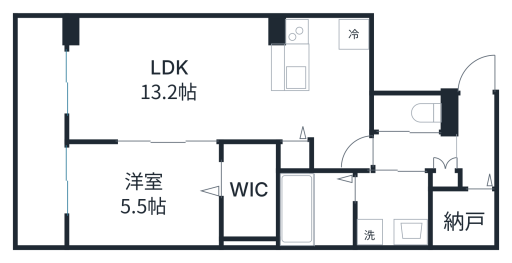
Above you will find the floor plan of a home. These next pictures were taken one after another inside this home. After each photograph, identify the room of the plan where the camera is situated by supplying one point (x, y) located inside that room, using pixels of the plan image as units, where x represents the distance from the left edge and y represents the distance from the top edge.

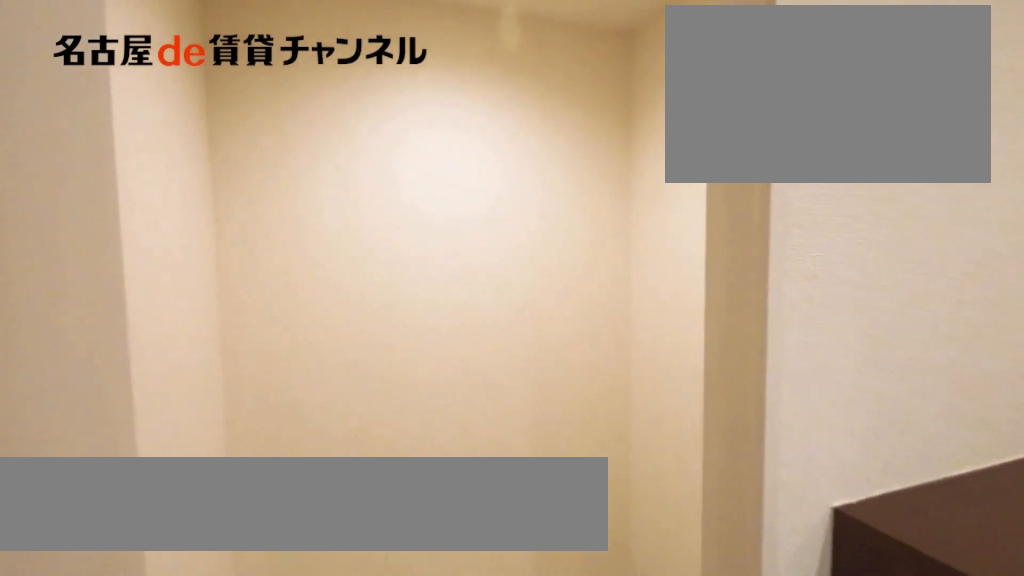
(462, 217)
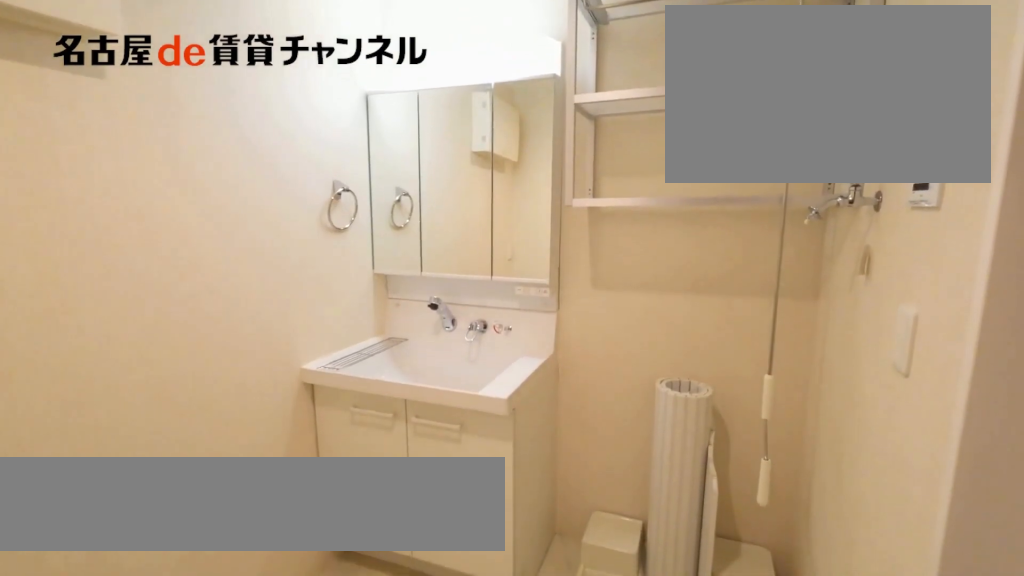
(391, 207)
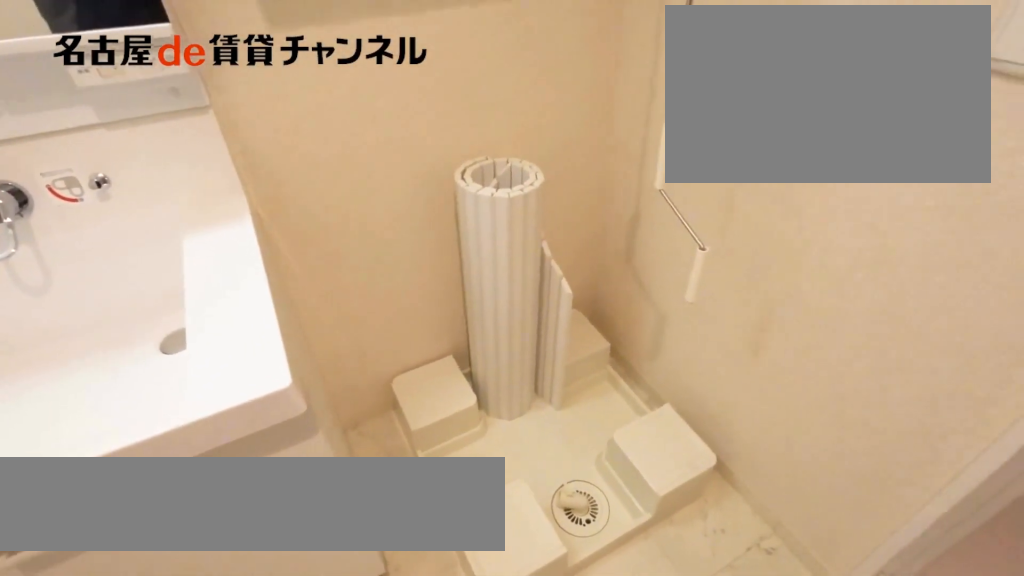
(391, 207)
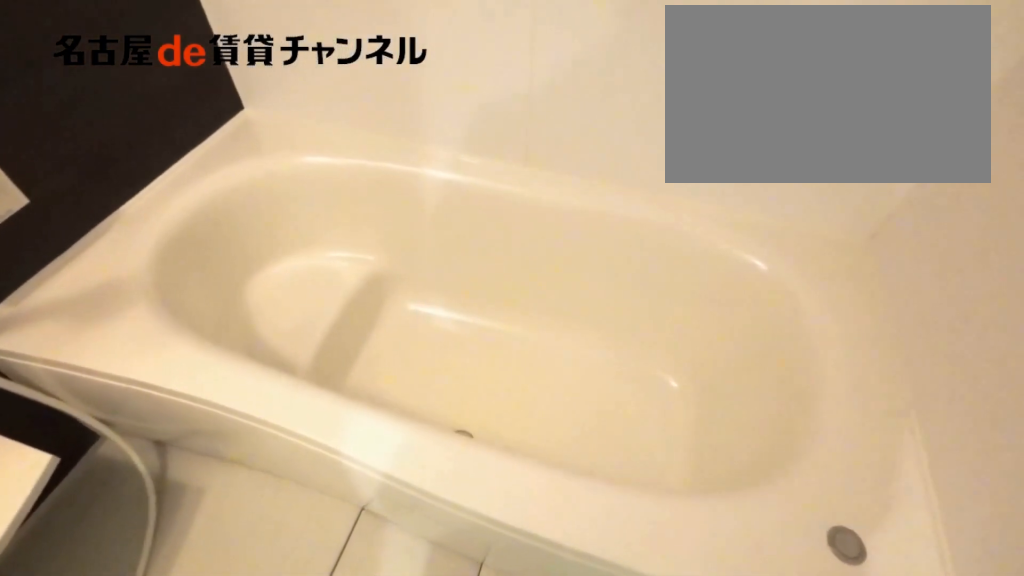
(315, 208)
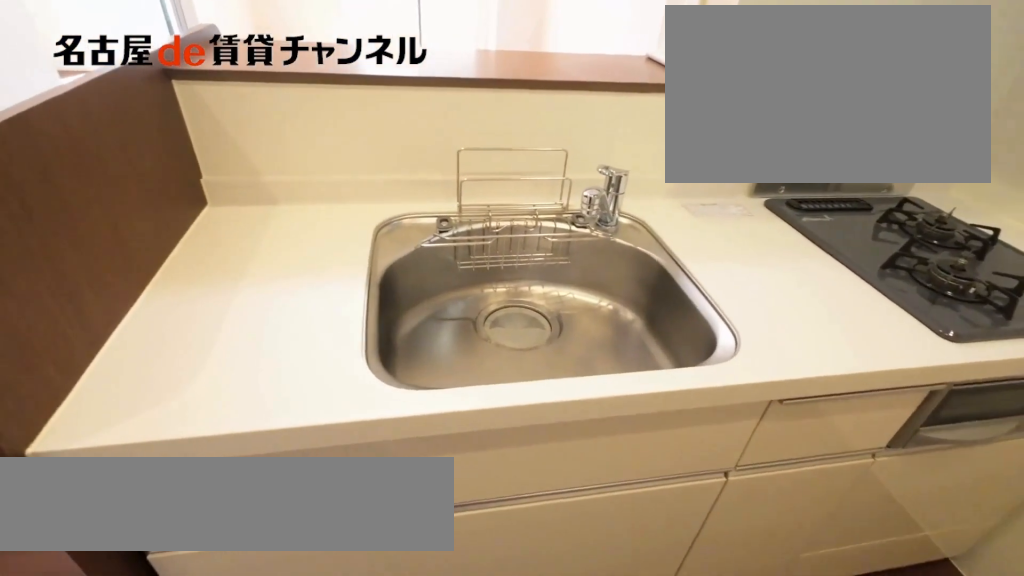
(292, 59)
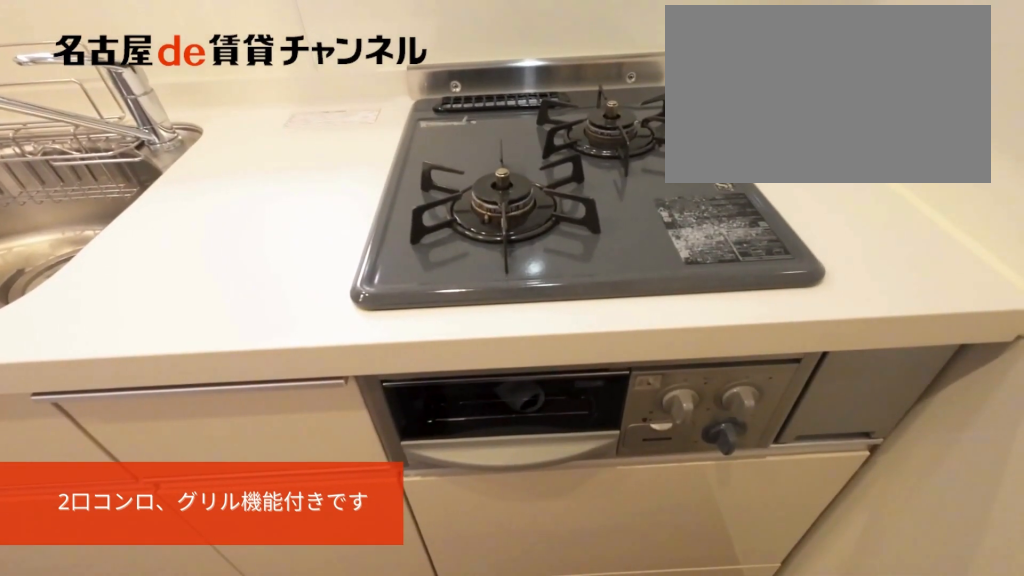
(292, 59)
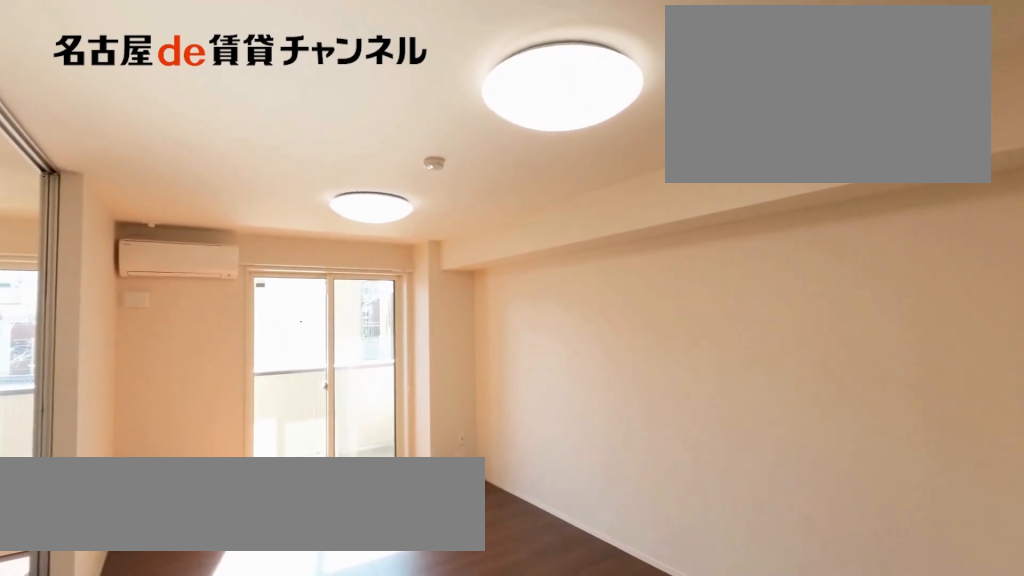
(197, 84)
